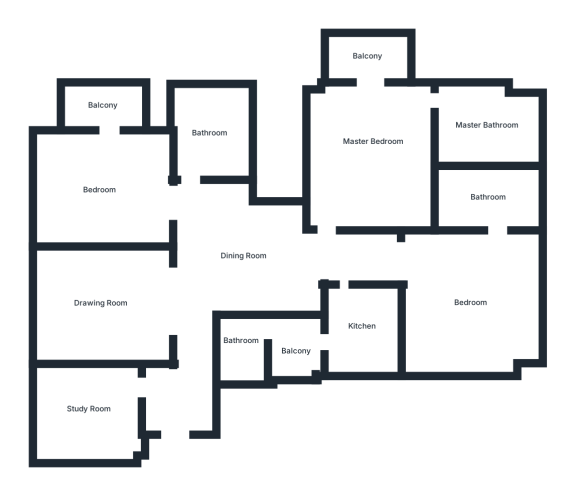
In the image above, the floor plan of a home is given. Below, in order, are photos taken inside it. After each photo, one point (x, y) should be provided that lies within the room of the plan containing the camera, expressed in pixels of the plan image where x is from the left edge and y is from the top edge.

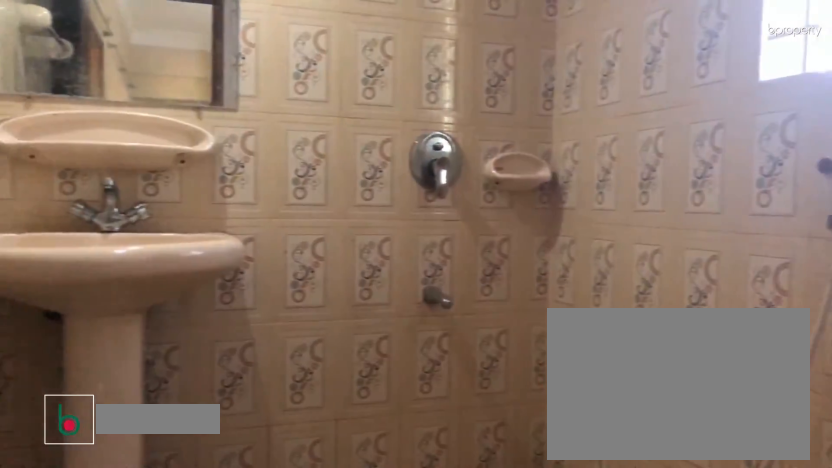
(210, 132)
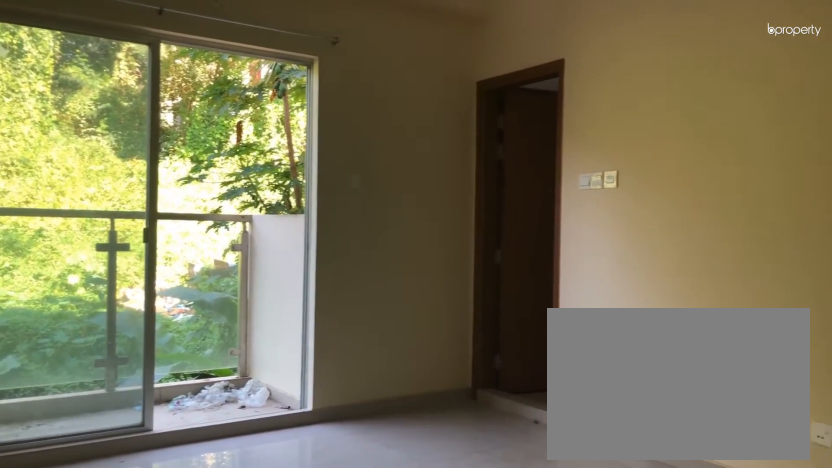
(375, 142)
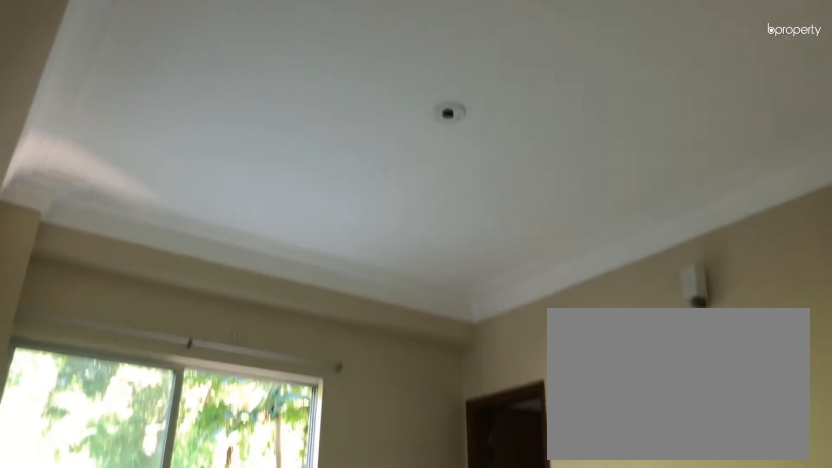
(375, 142)
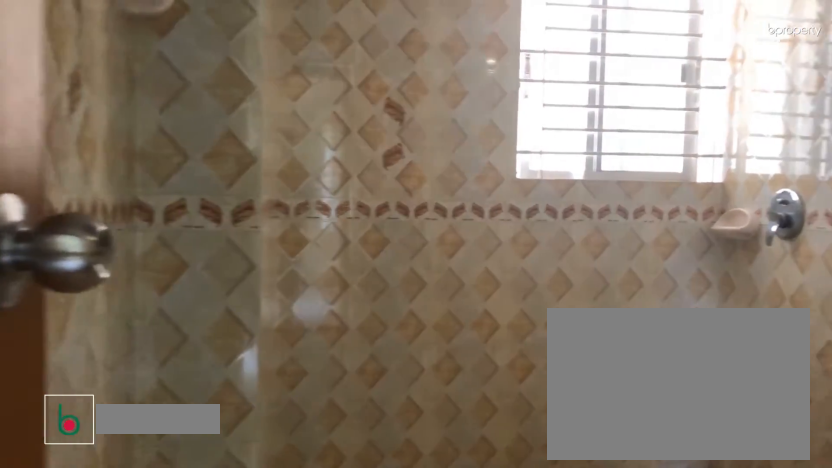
(486, 125)
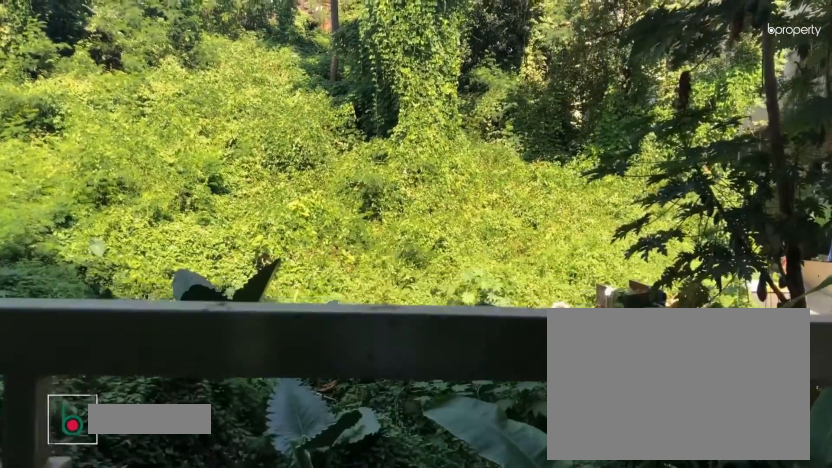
(368, 55)
